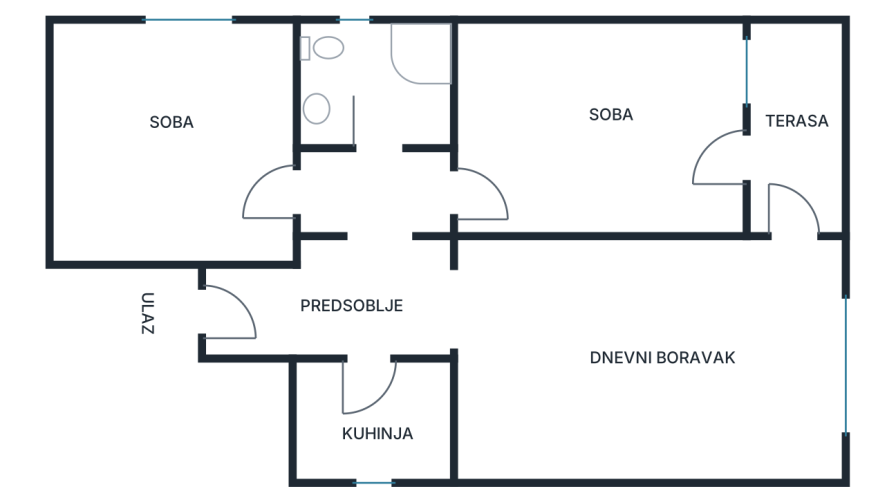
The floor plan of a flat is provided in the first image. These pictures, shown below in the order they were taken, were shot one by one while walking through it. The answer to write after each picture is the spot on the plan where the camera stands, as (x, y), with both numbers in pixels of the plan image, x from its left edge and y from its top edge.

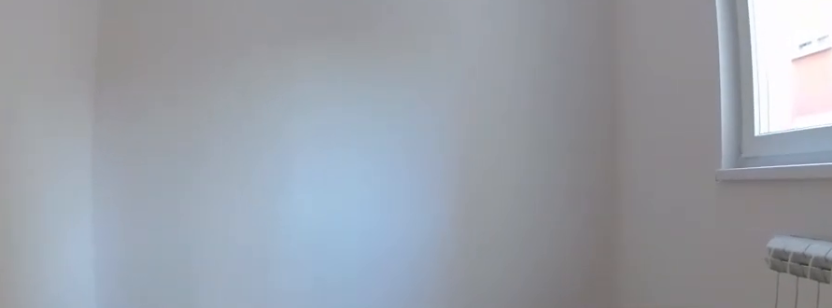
(291, 161)
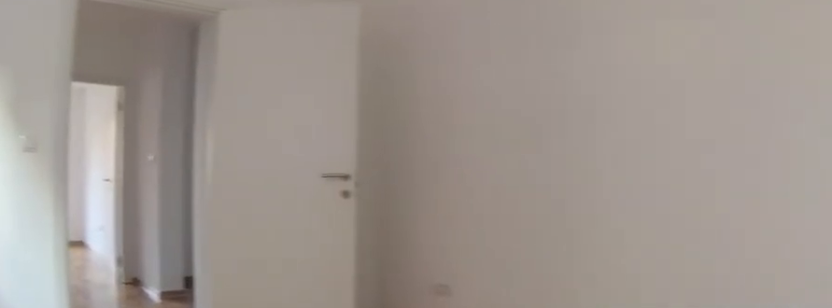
(77, 42)
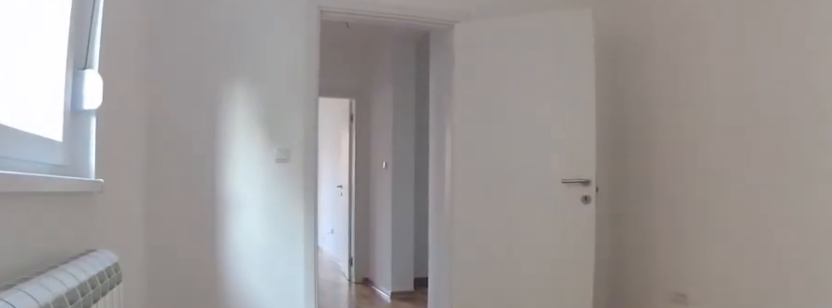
(99, 55)
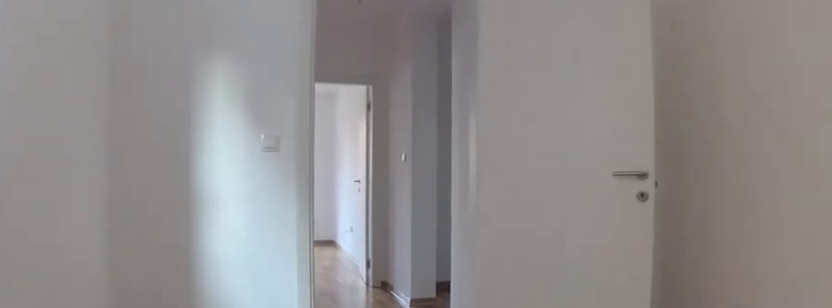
(163, 93)
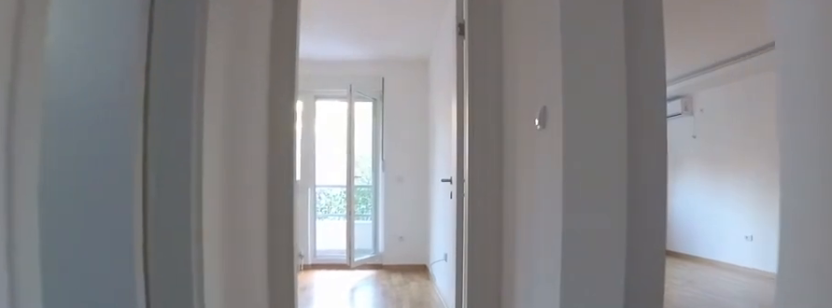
(288, 171)
